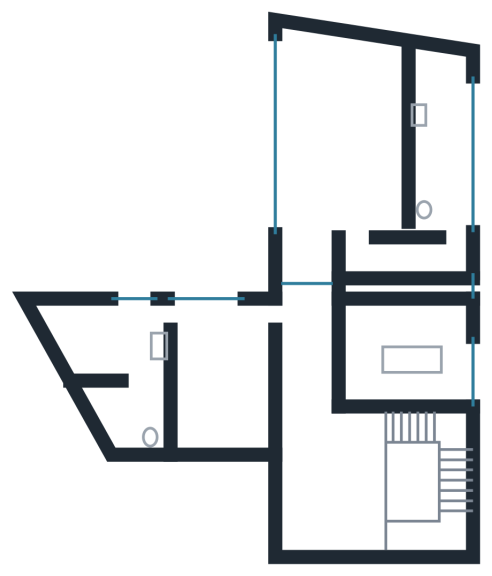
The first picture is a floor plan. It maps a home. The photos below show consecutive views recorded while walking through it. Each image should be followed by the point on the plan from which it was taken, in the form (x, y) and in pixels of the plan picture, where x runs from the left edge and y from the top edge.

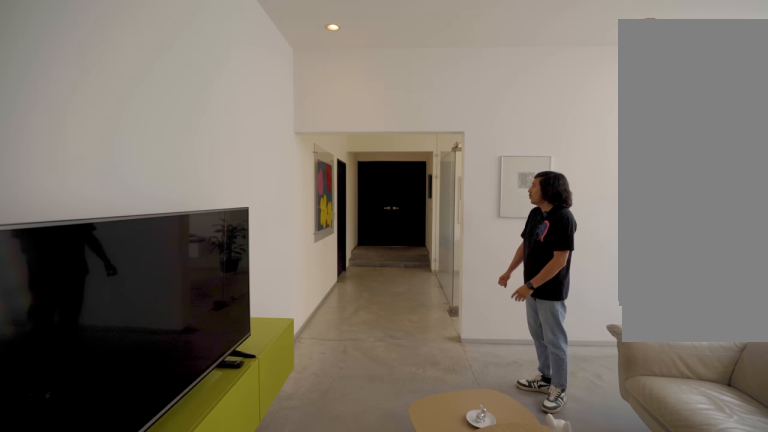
(320, 486)
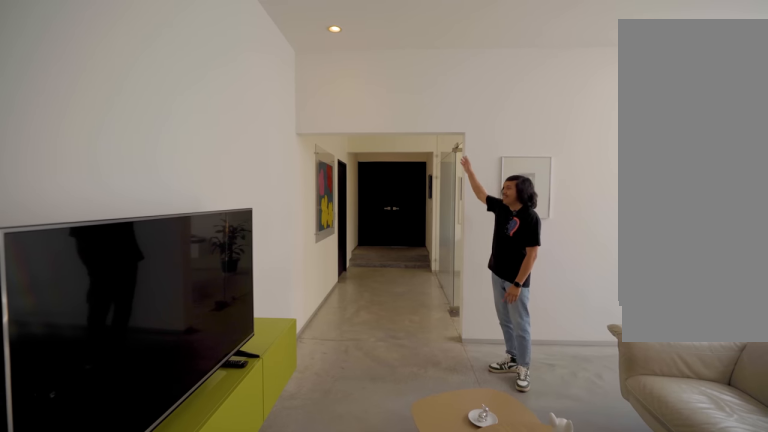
(320, 486)
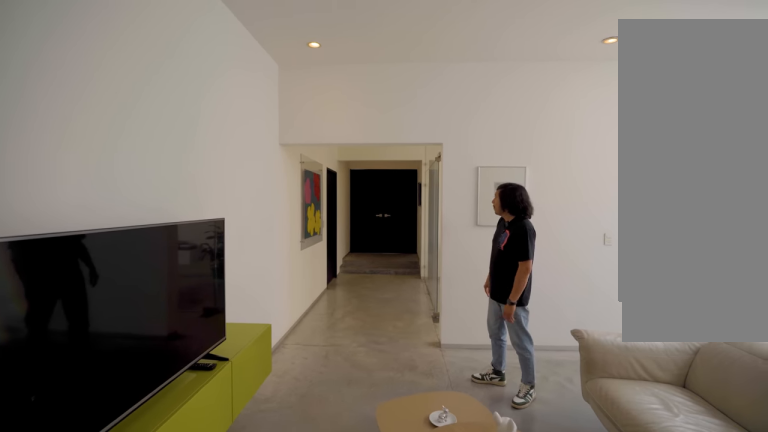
(319, 487)
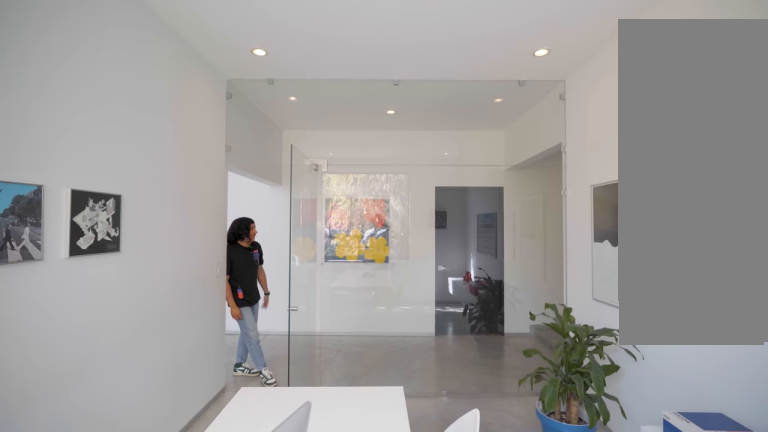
(450, 337)
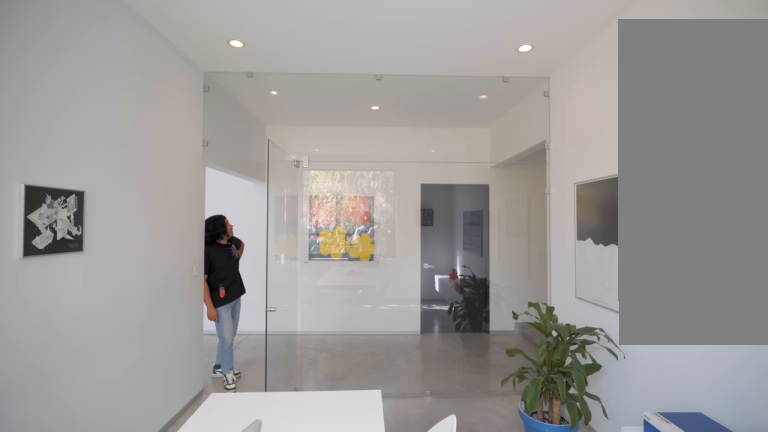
(449, 340)
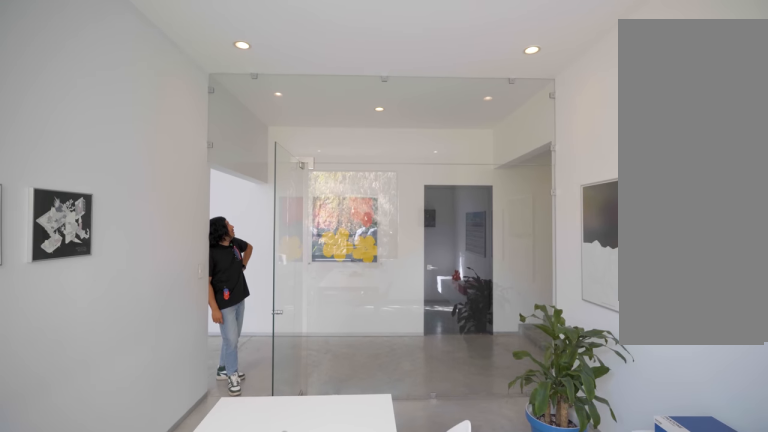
(450, 340)
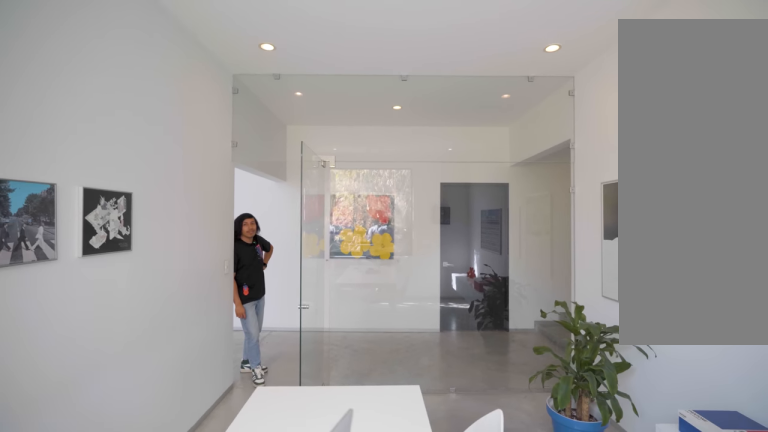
(449, 340)
